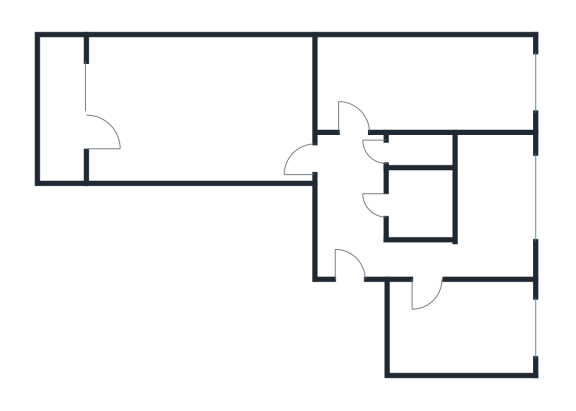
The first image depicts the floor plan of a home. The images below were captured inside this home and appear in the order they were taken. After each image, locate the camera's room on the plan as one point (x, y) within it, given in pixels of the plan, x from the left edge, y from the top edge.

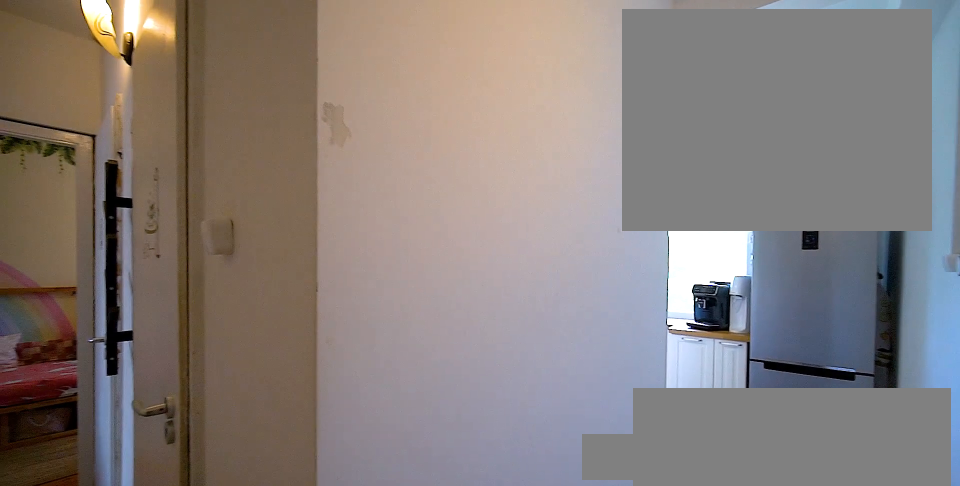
(344, 244)
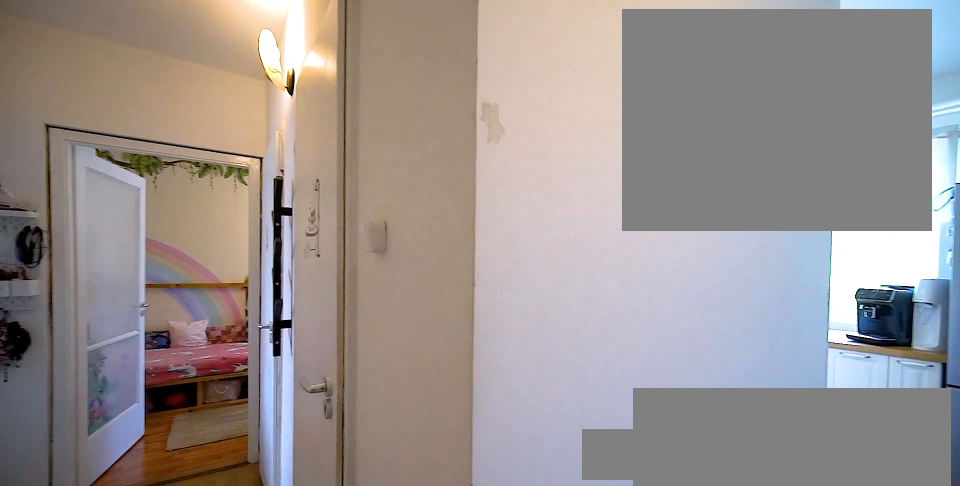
(344, 244)
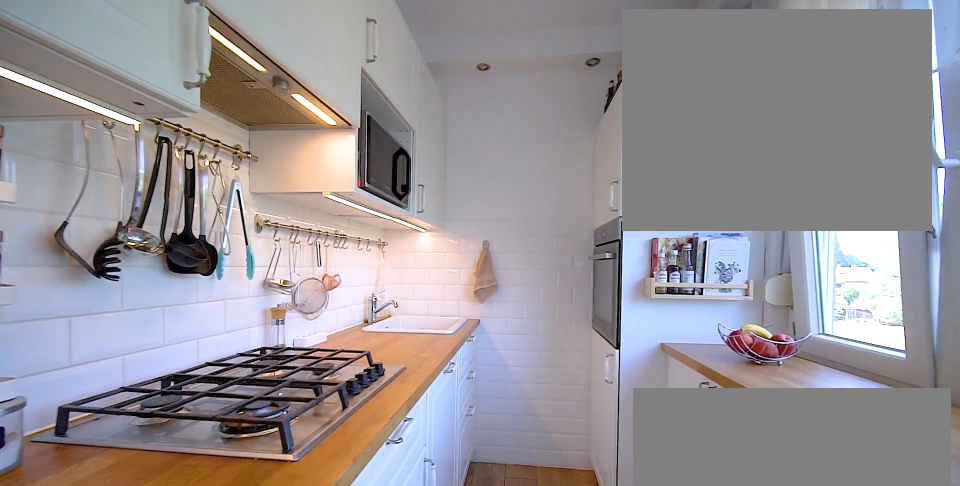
(497, 208)
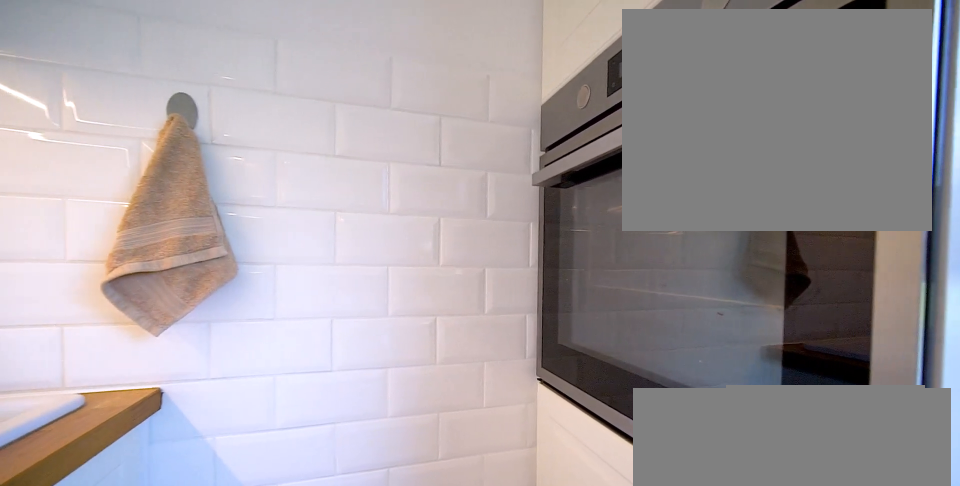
(497, 208)
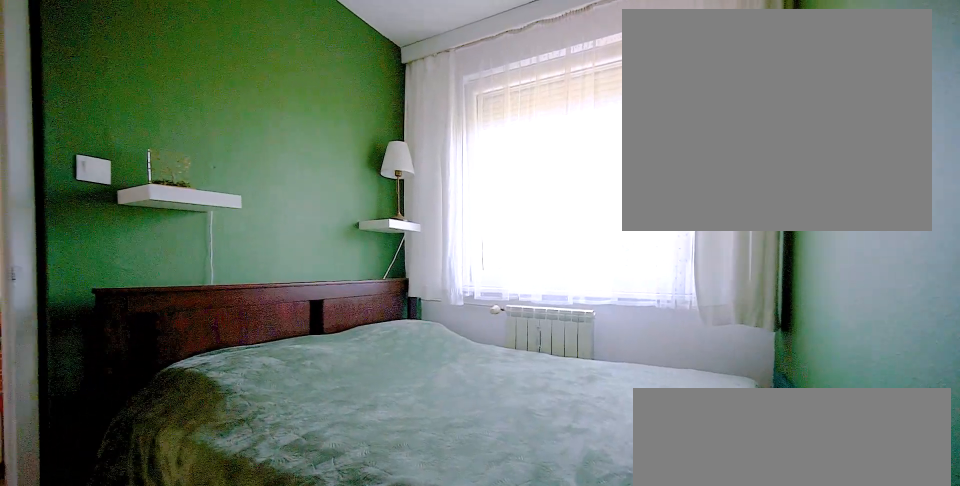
(462, 329)
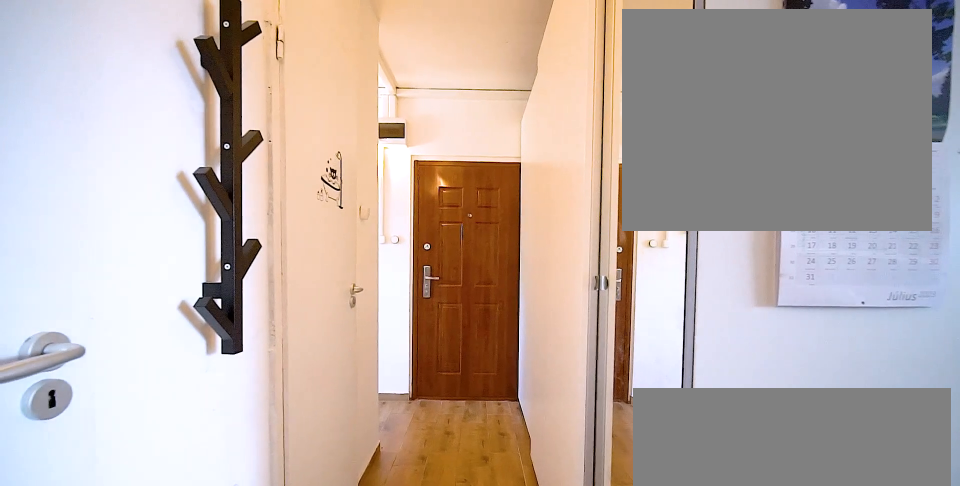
(344, 171)
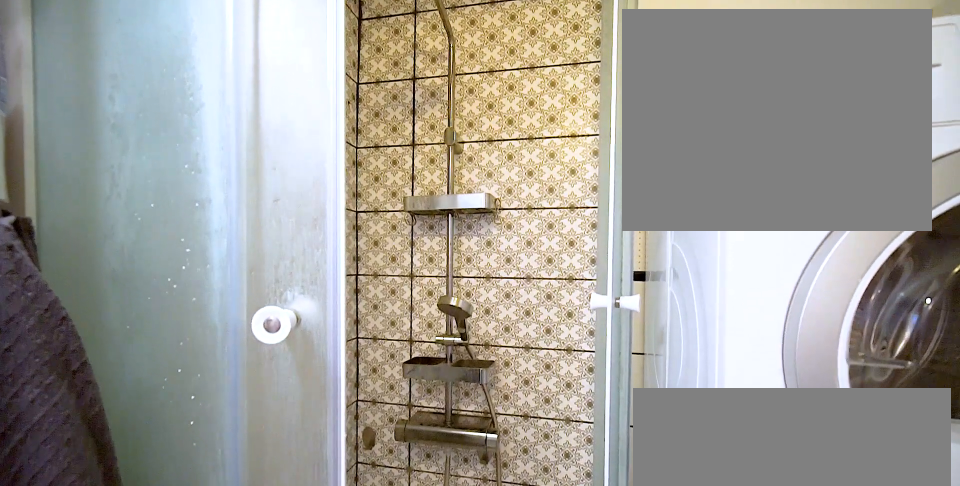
(419, 204)
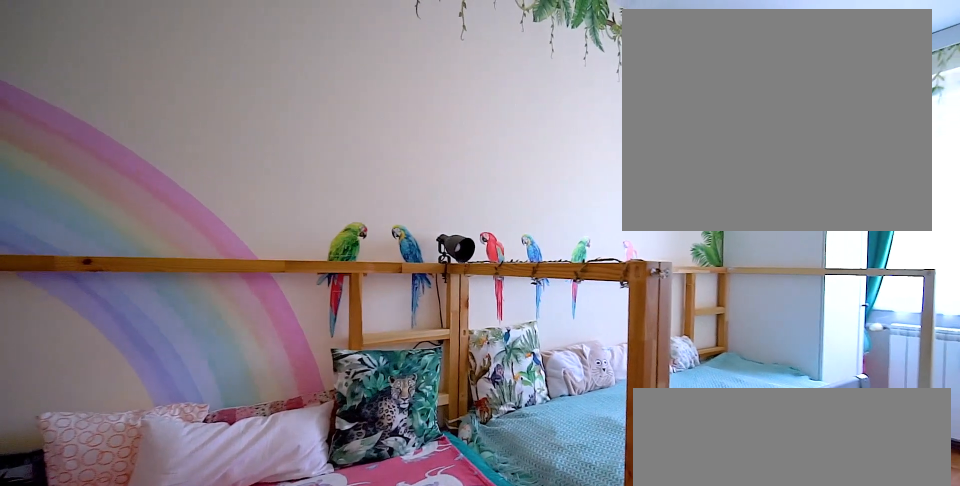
(439, 84)
